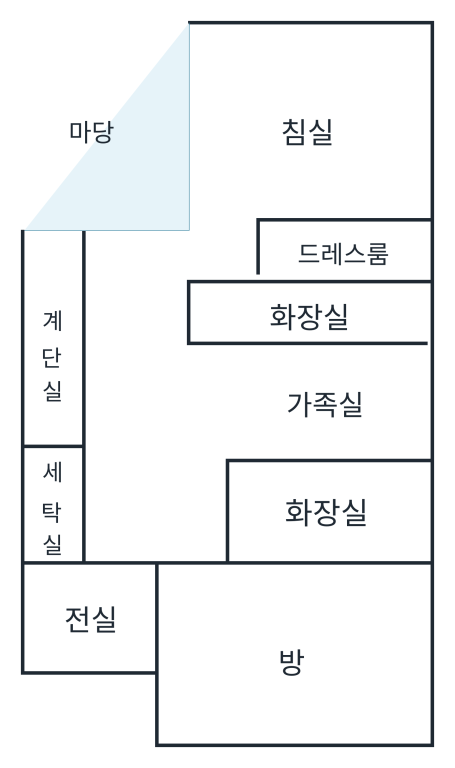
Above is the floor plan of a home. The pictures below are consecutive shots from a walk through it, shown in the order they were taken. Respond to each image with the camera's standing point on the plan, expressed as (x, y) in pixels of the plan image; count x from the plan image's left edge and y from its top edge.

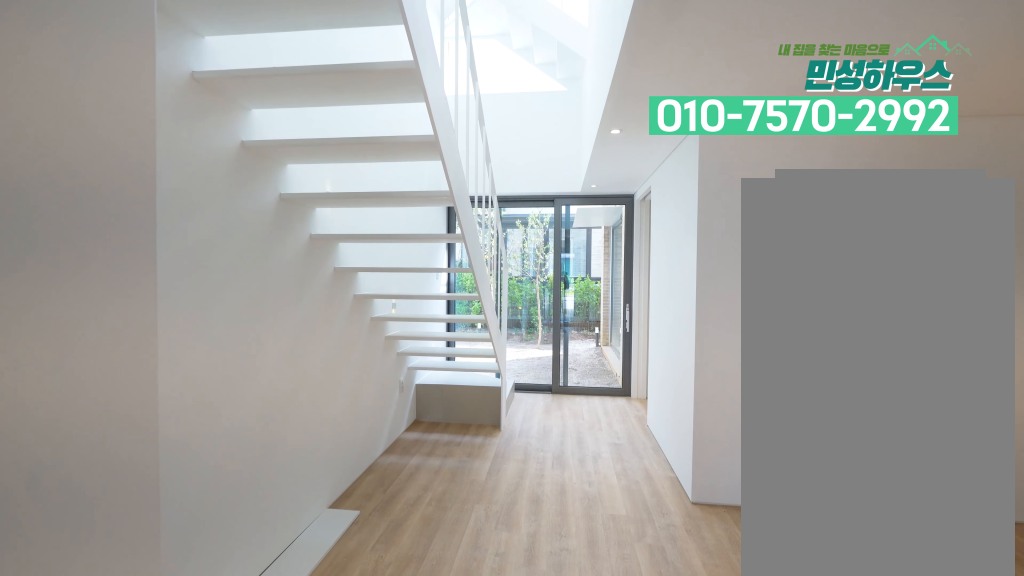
(122, 516)
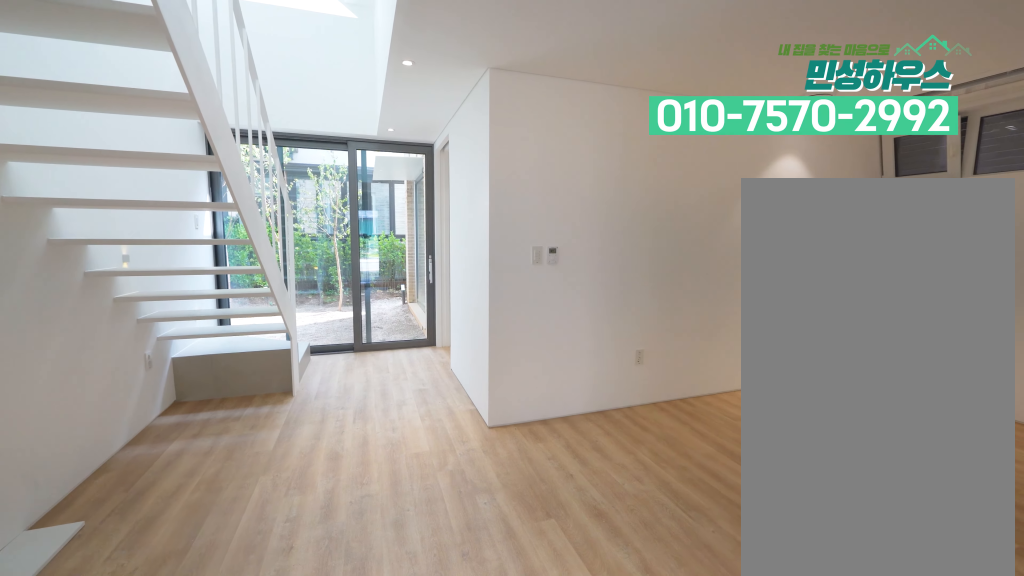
(122, 514)
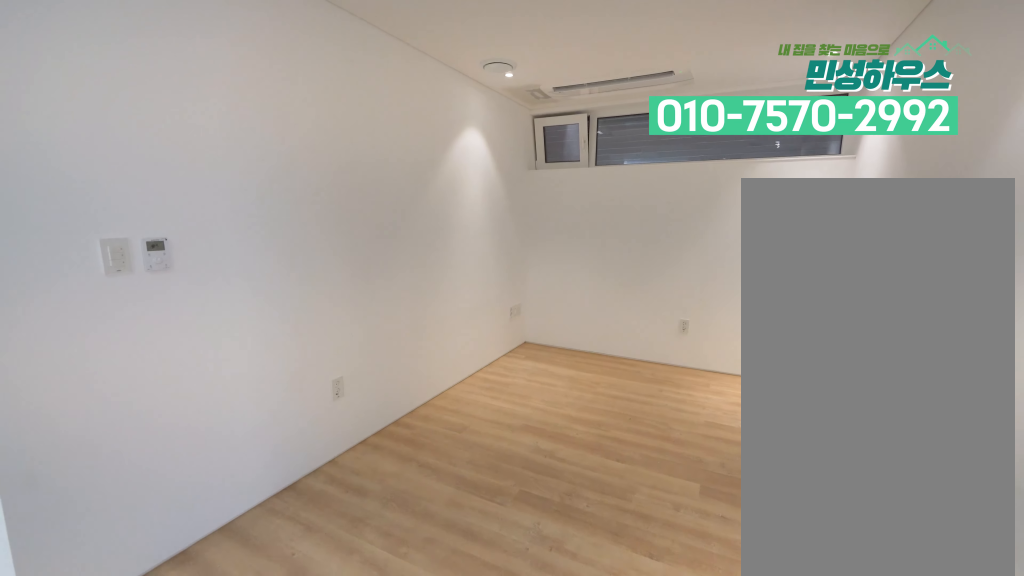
(167, 453)
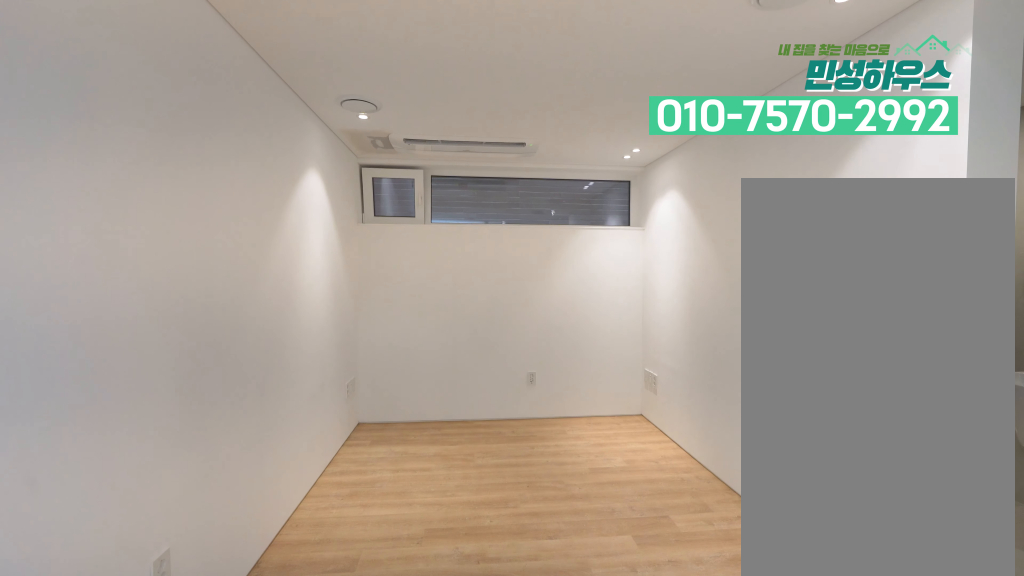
(164, 434)
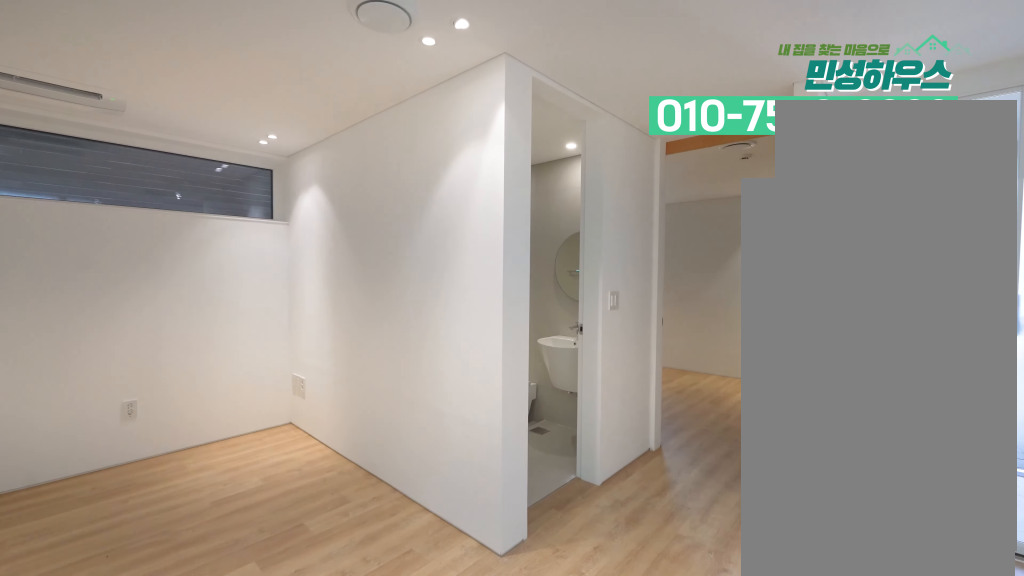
(167, 443)
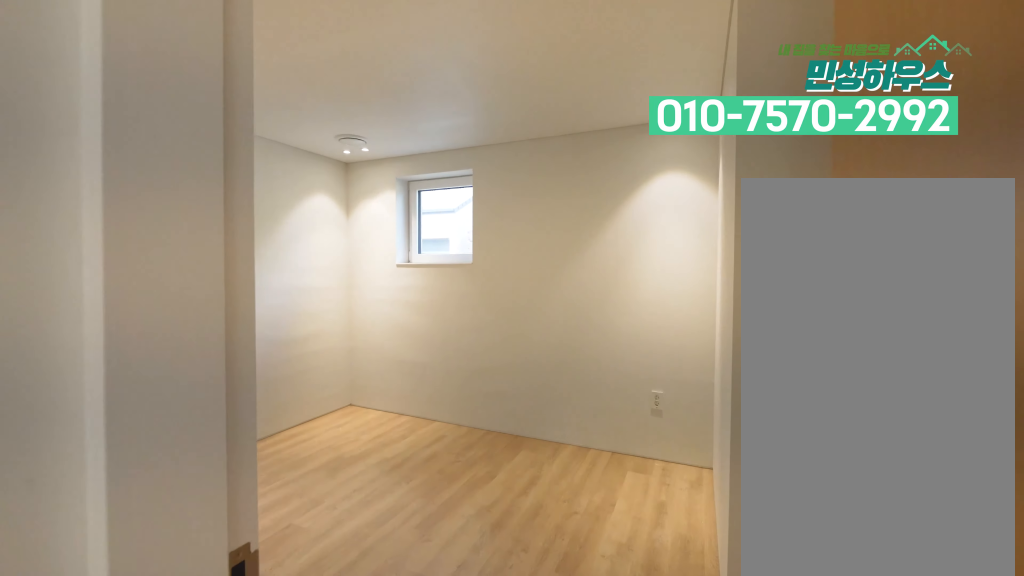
(195, 599)
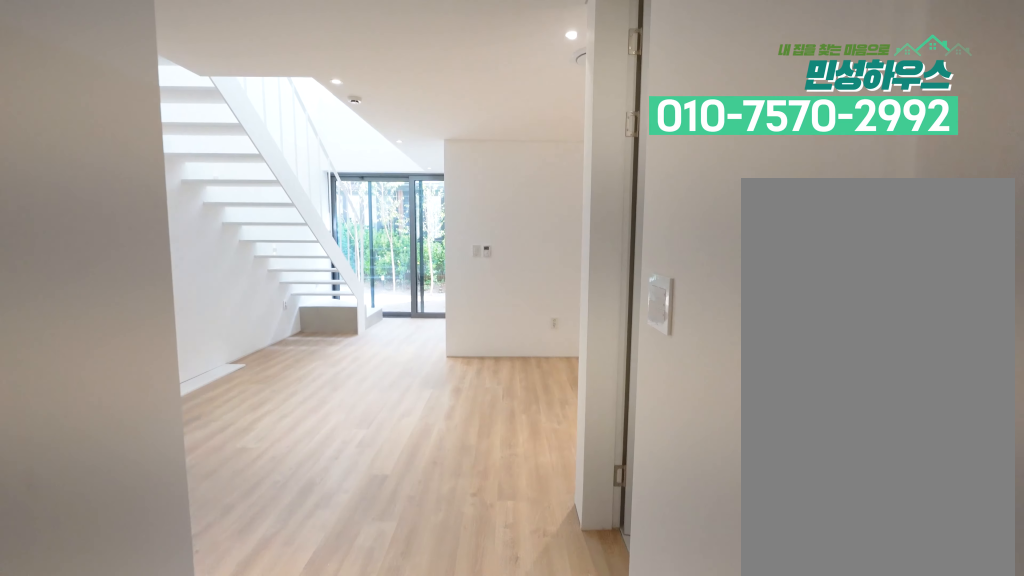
(211, 589)
